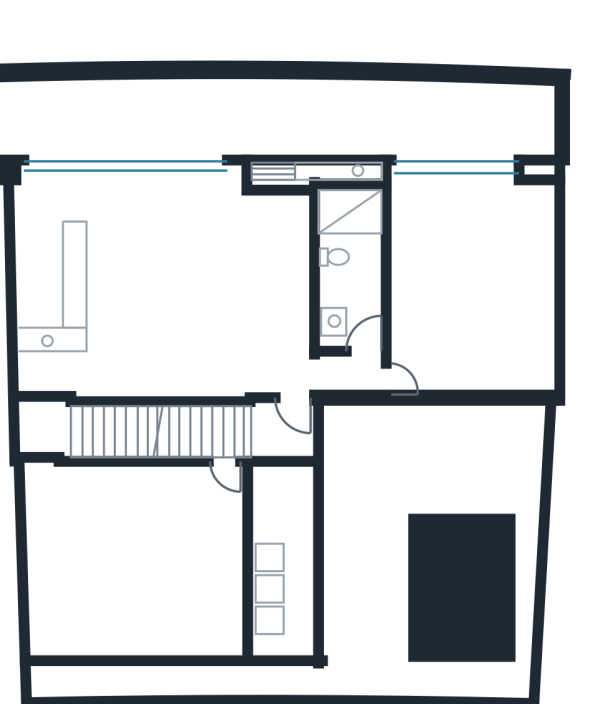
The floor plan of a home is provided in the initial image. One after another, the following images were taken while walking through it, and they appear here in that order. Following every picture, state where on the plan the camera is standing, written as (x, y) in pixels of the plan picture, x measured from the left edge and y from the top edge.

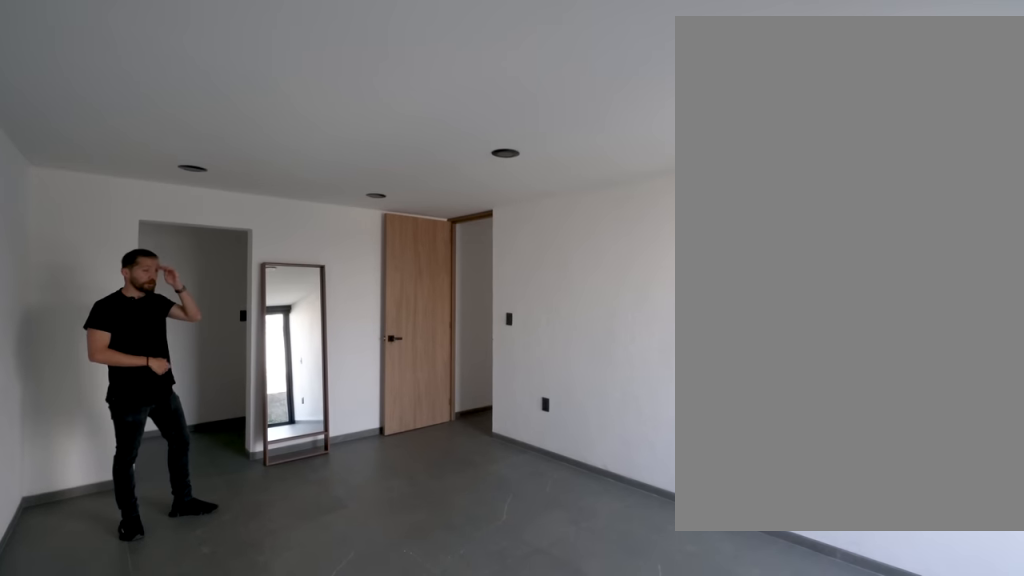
(541, 196)
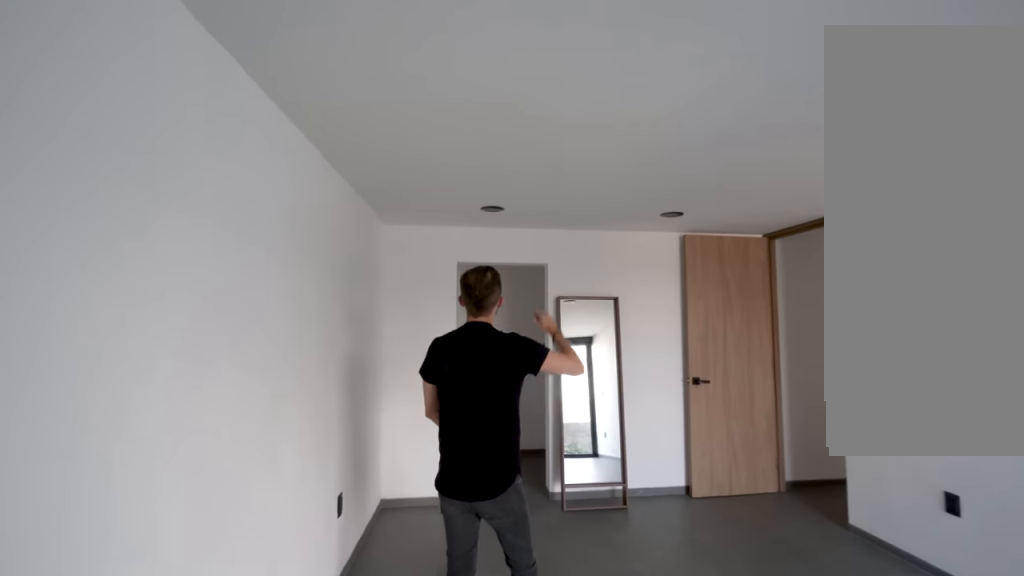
(530, 192)
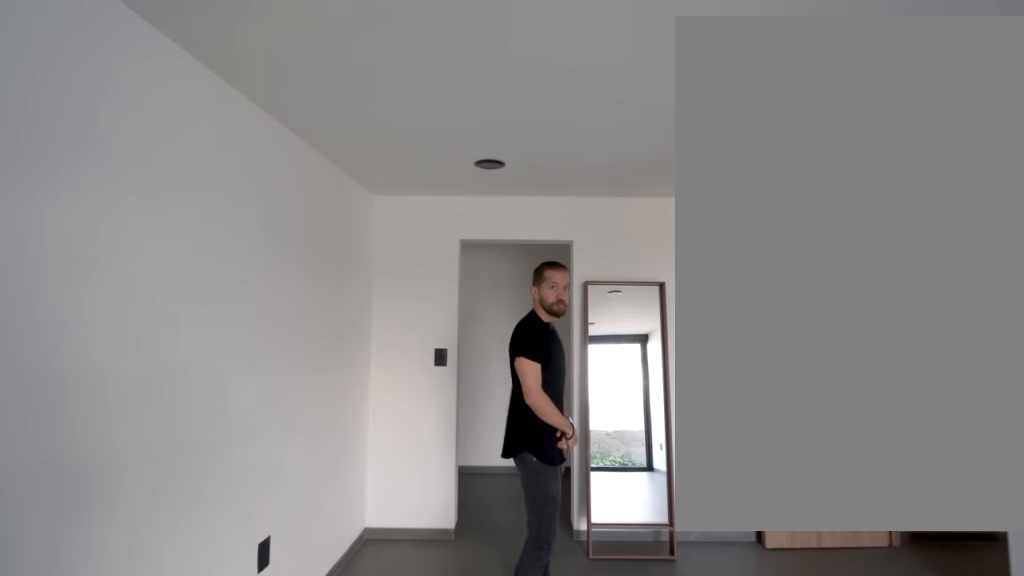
(505, 208)
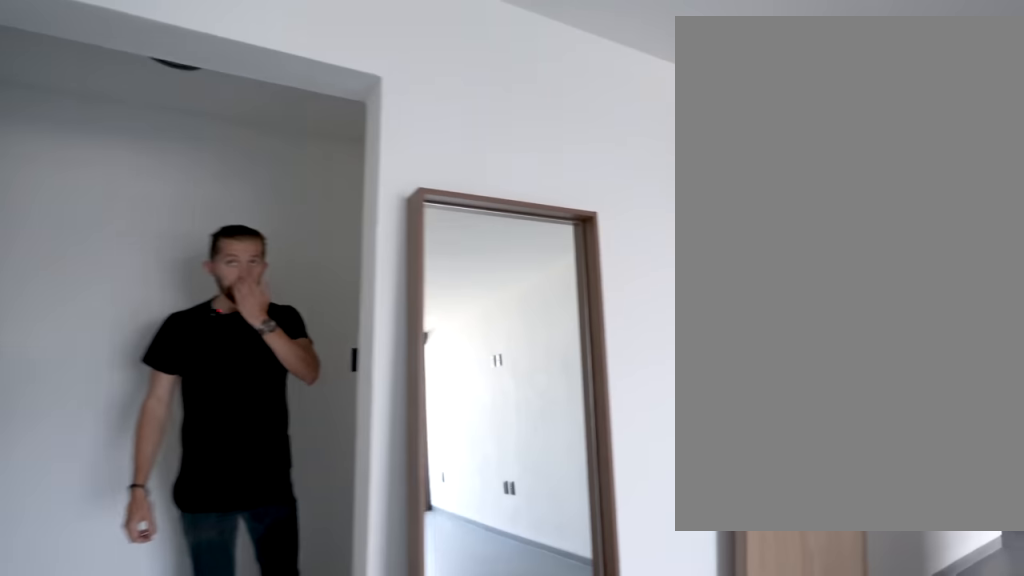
(461, 371)
